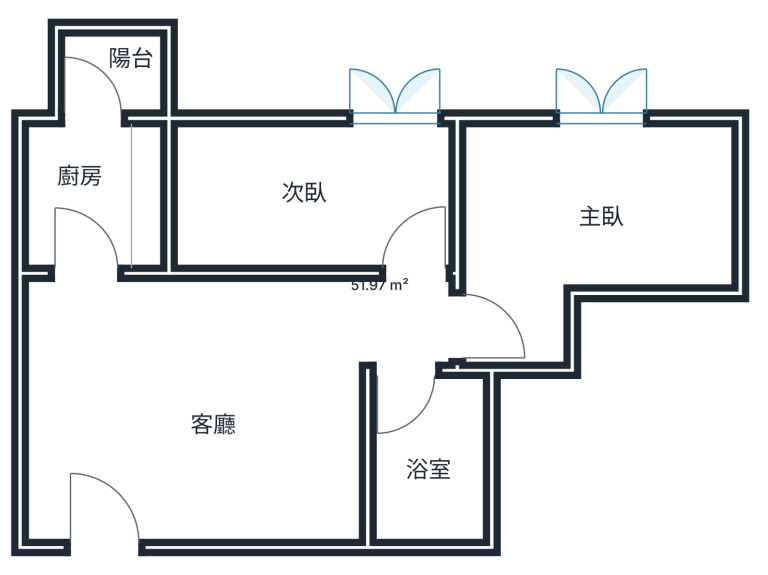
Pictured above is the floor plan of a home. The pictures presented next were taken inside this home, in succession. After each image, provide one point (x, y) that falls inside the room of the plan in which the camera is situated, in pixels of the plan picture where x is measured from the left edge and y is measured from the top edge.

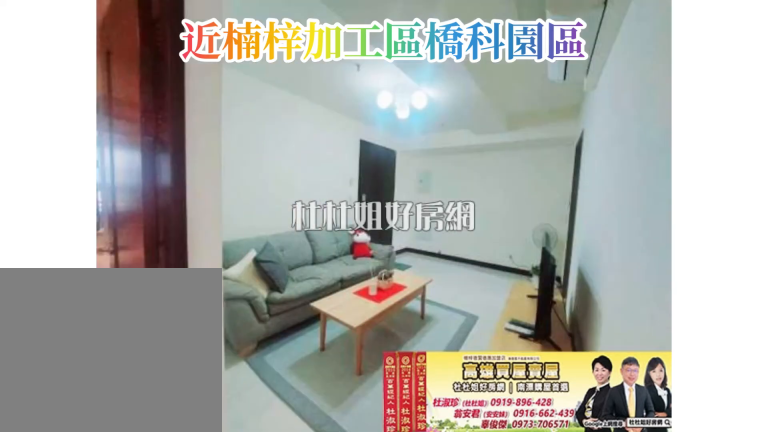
(207, 344)
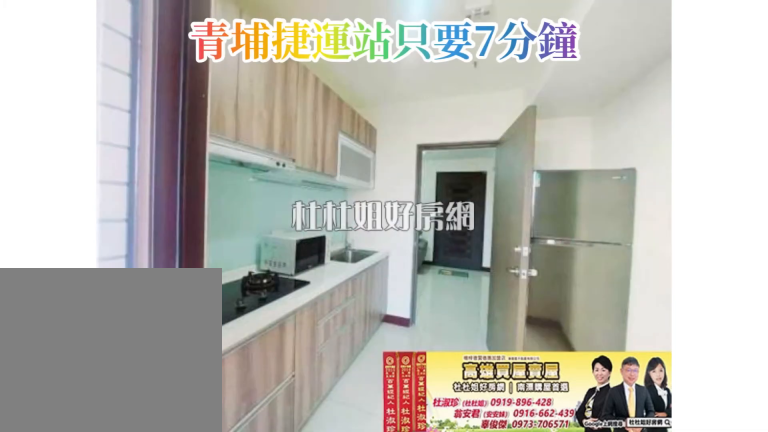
(57, 218)
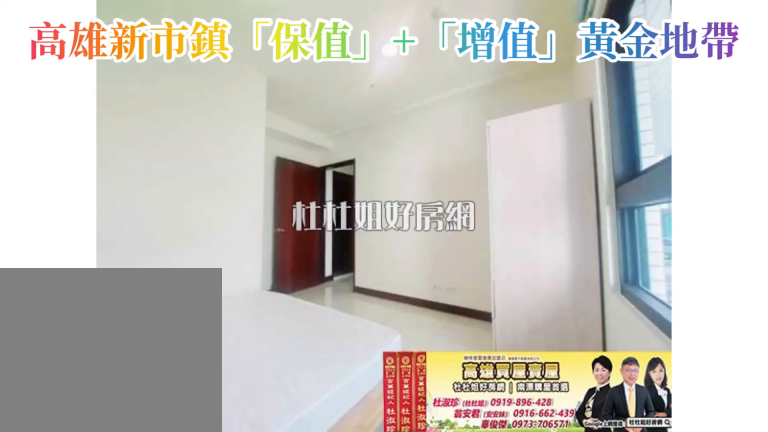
(688, 220)
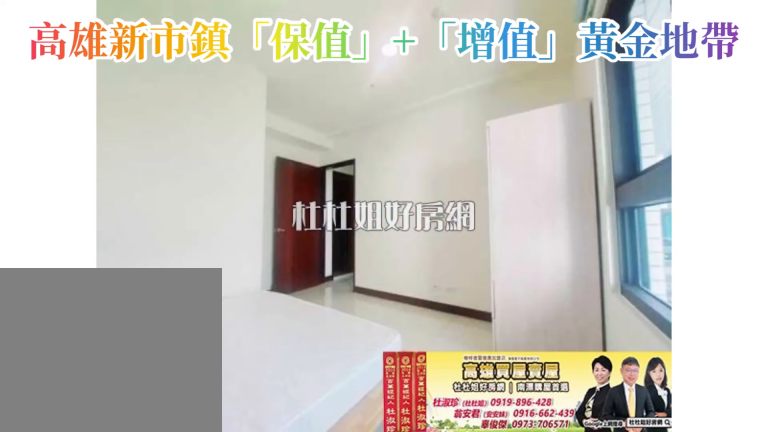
(687, 224)
